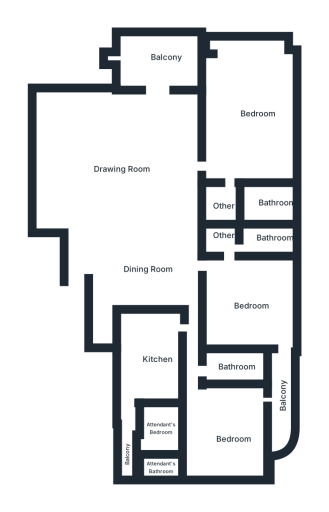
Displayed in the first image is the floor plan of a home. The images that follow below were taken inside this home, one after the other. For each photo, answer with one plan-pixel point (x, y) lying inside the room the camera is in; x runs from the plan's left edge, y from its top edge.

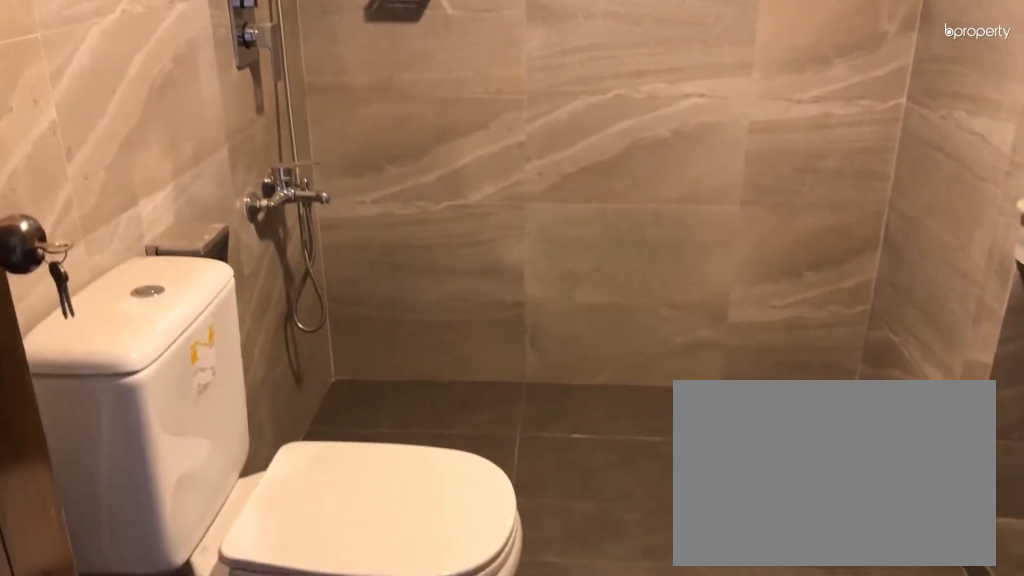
(250, 203)
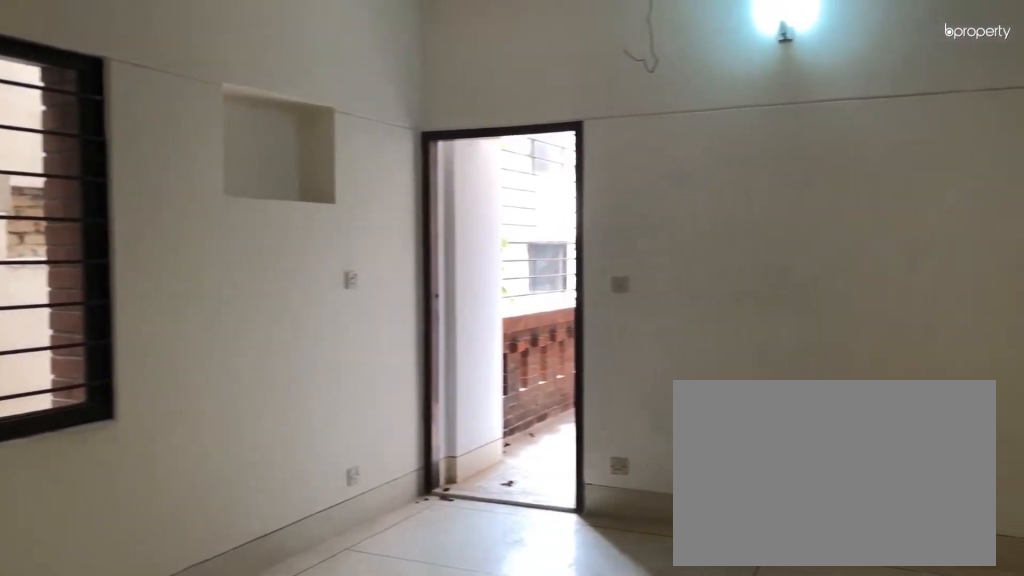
(252, 304)
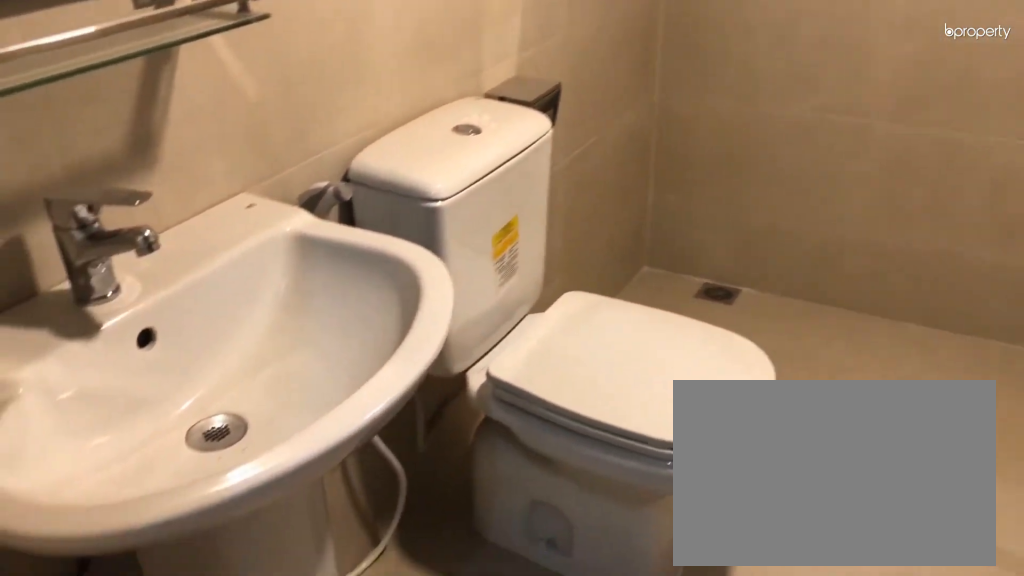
(268, 238)
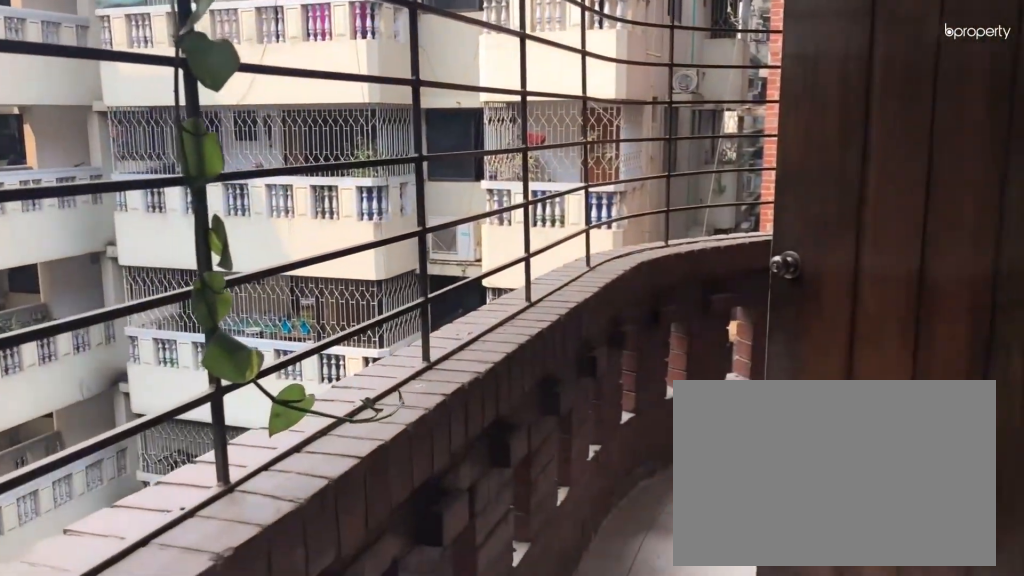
(279, 392)
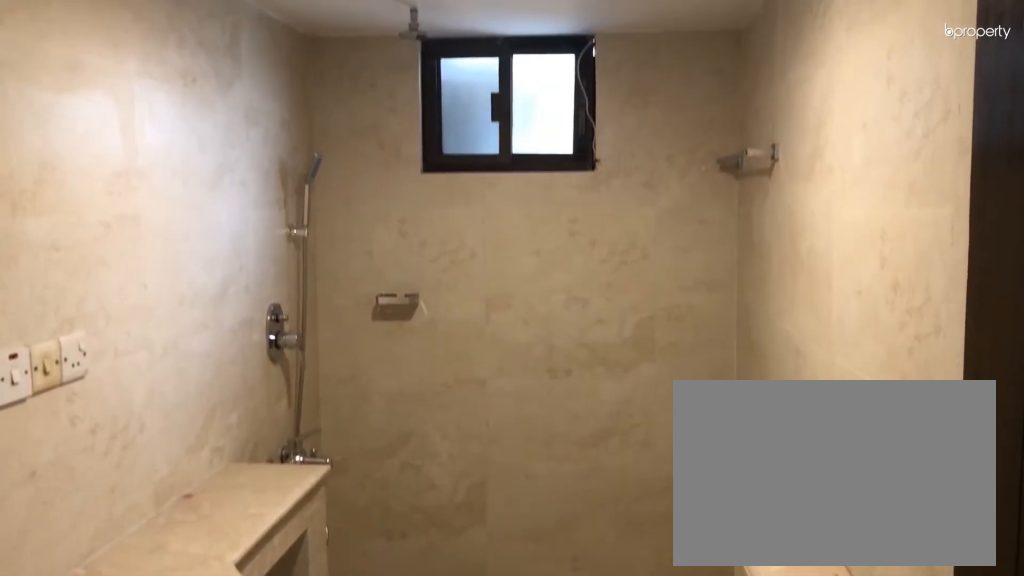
(232, 366)
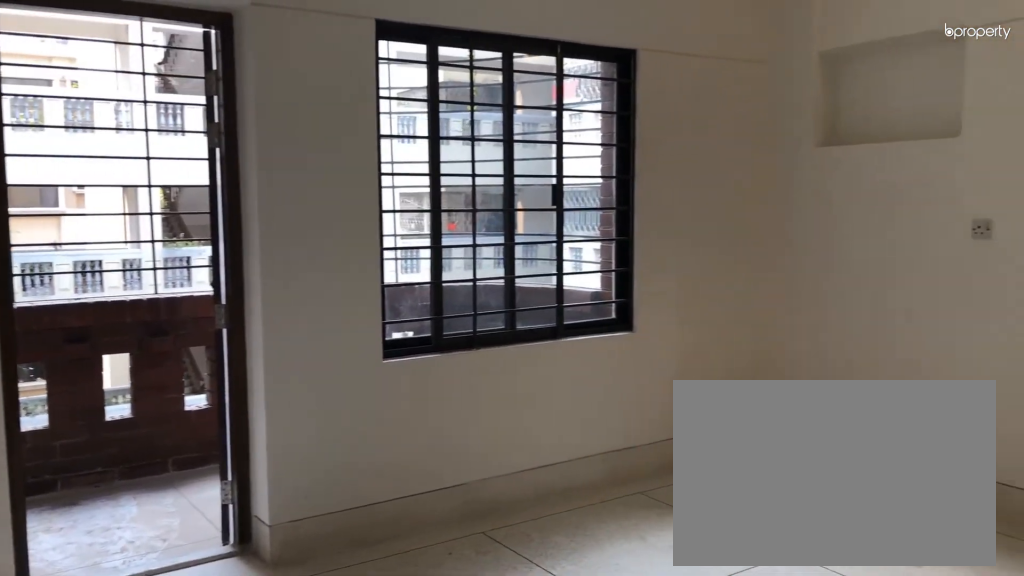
(226, 429)
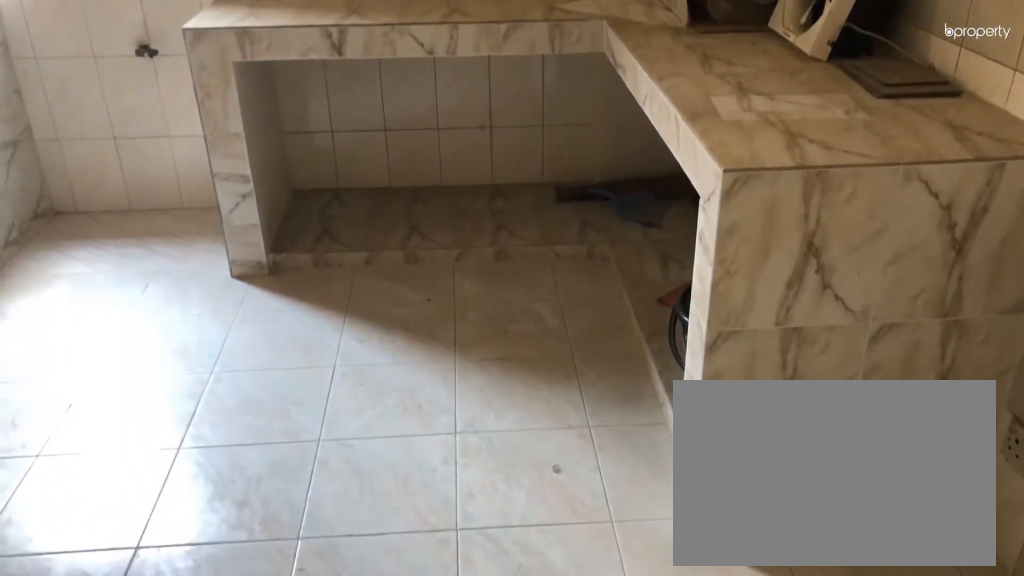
(149, 356)
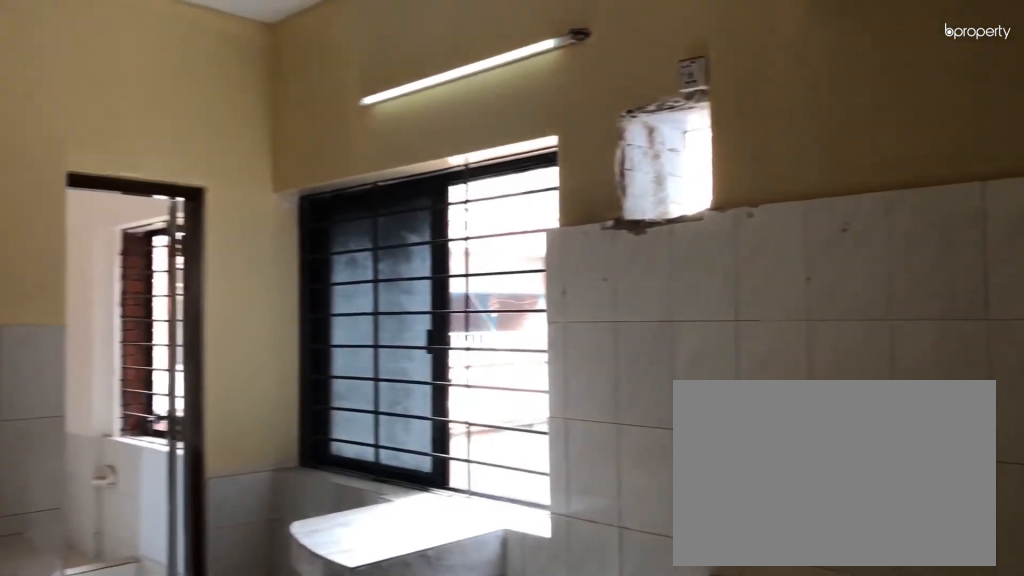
(149, 356)
